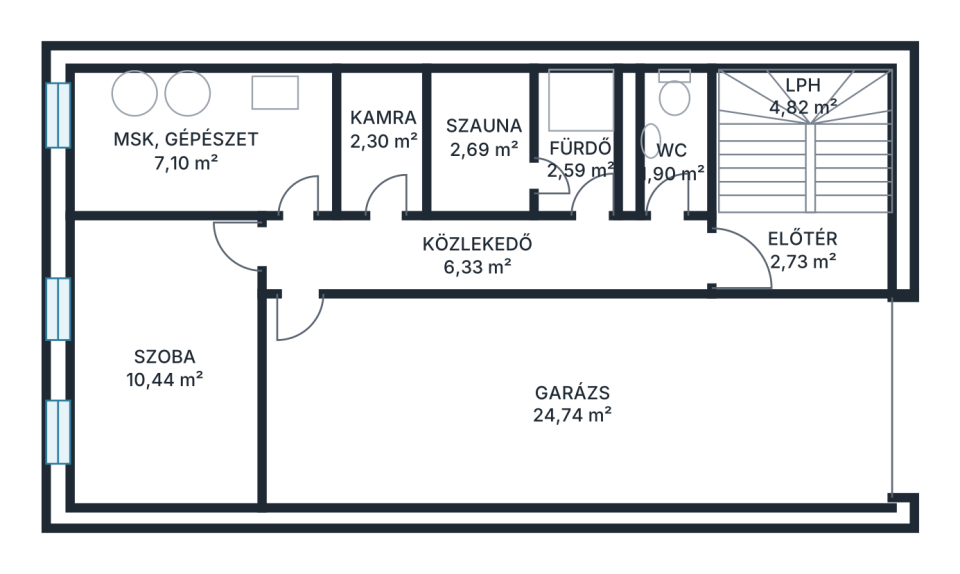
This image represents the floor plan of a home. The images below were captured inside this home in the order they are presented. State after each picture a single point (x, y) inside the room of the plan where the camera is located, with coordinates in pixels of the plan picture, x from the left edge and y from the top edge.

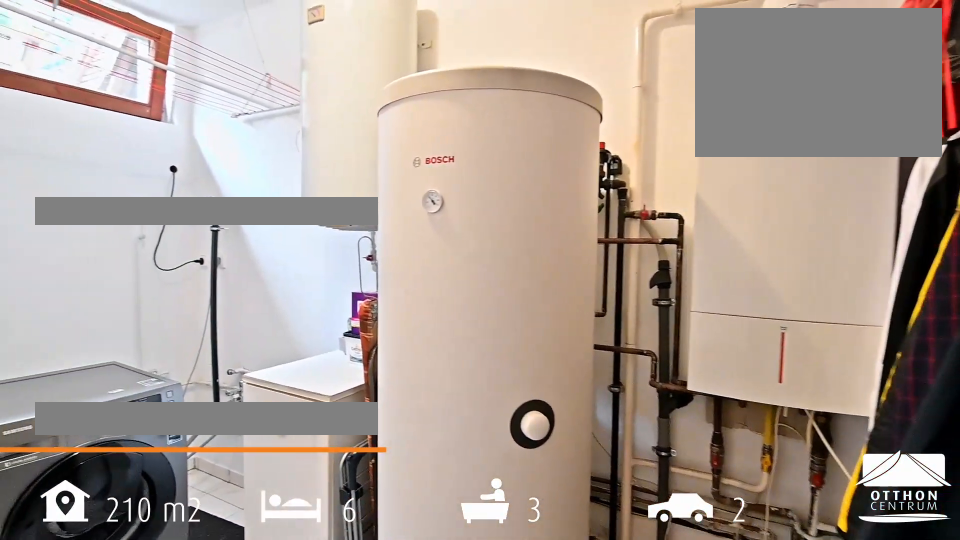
(178, 136)
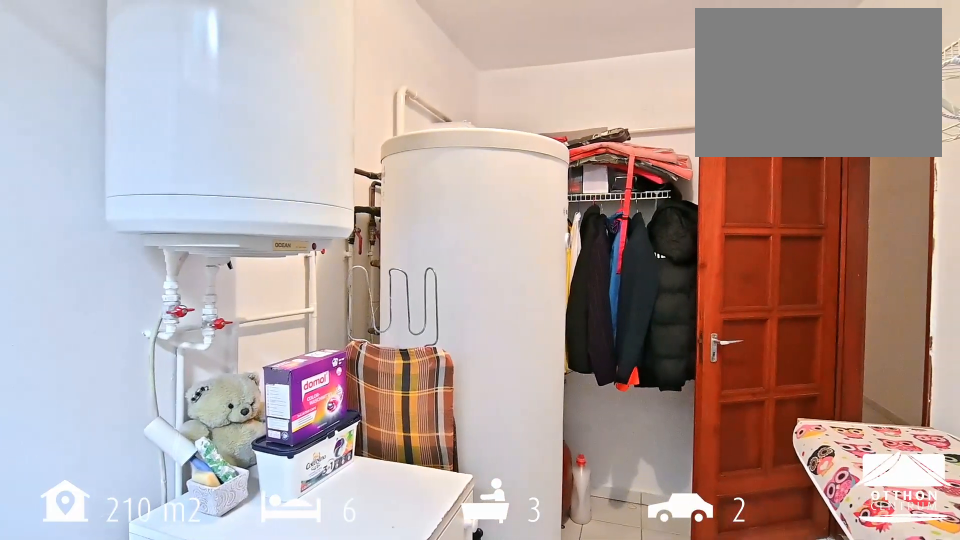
(178, 137)
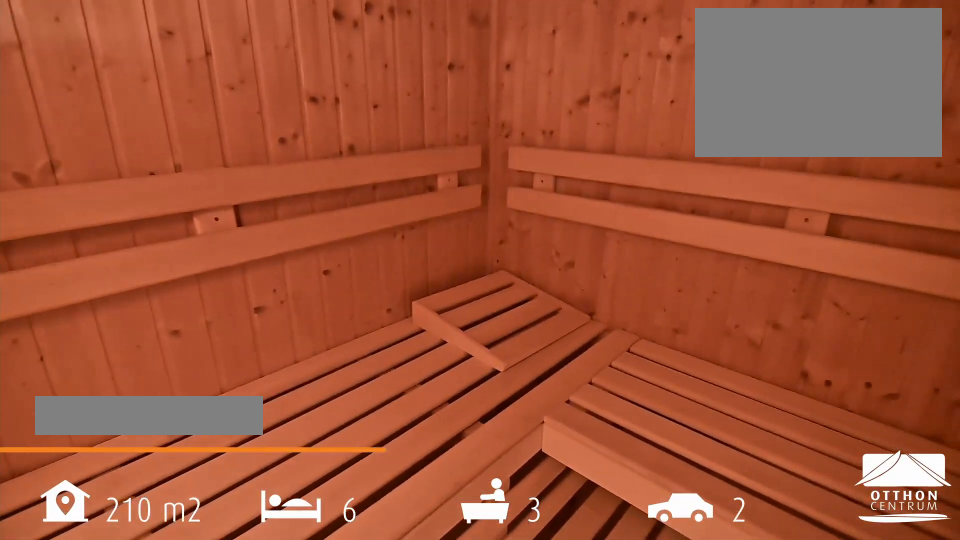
(480, 145)
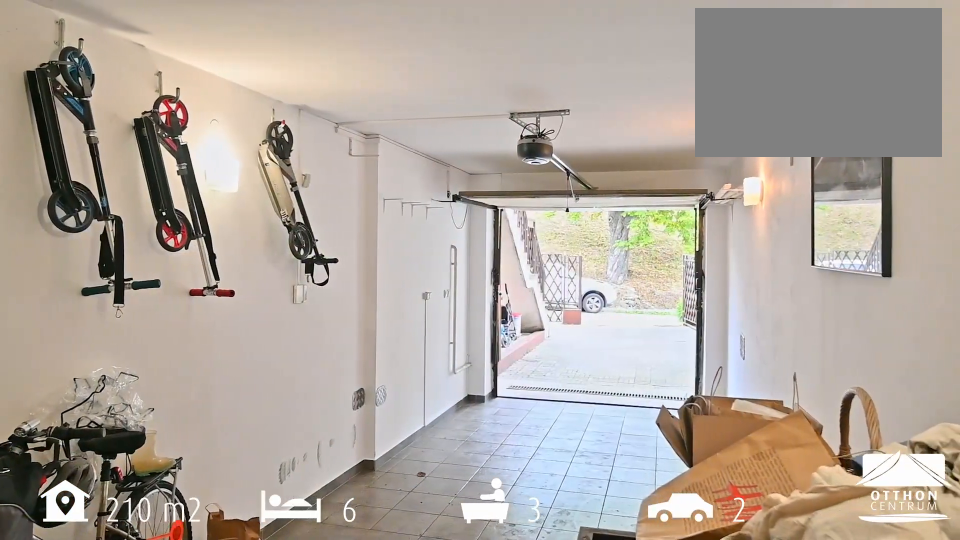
(574, 403)
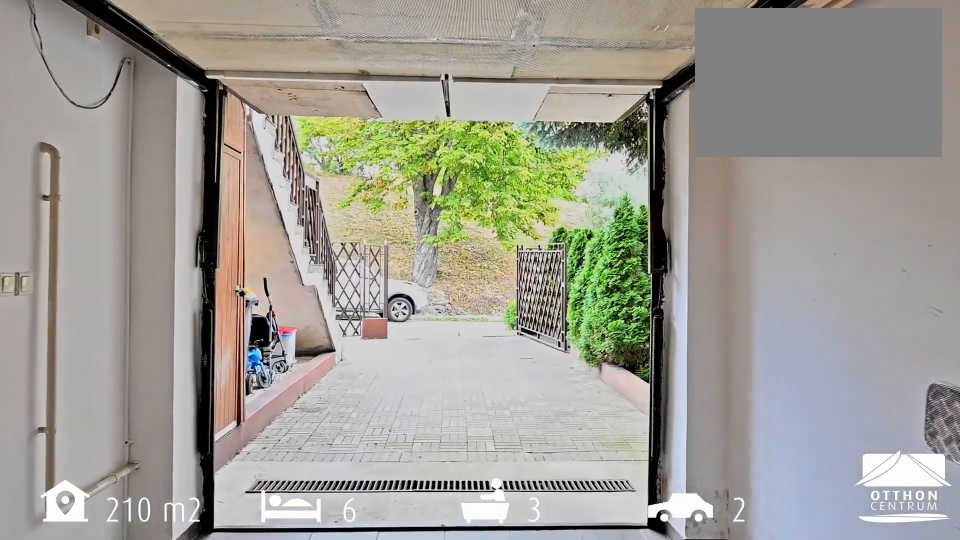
(573, 403)
